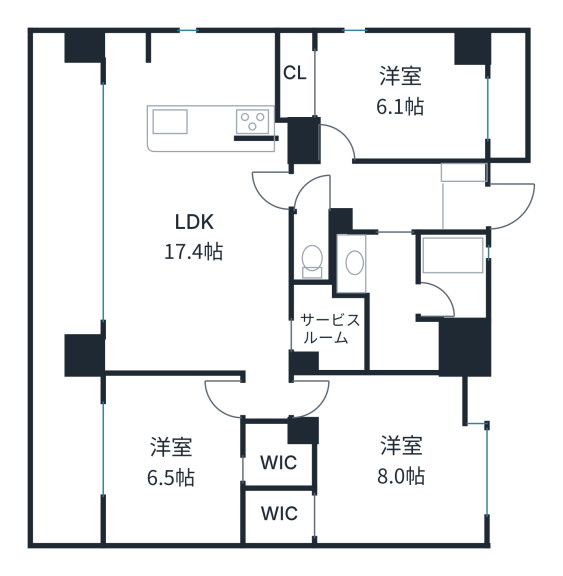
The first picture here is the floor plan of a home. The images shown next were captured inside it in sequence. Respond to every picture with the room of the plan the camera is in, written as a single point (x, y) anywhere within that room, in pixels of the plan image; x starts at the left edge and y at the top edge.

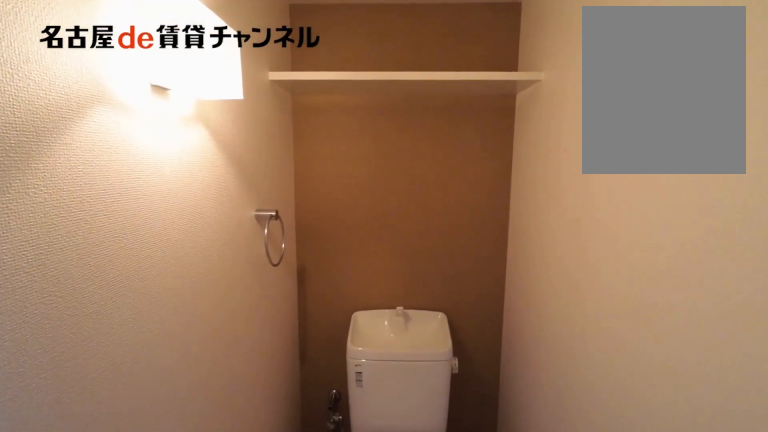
(312, 246)
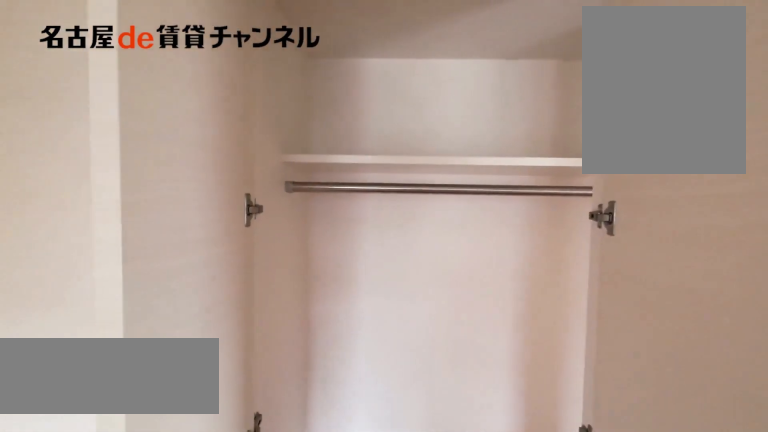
(381, 95)
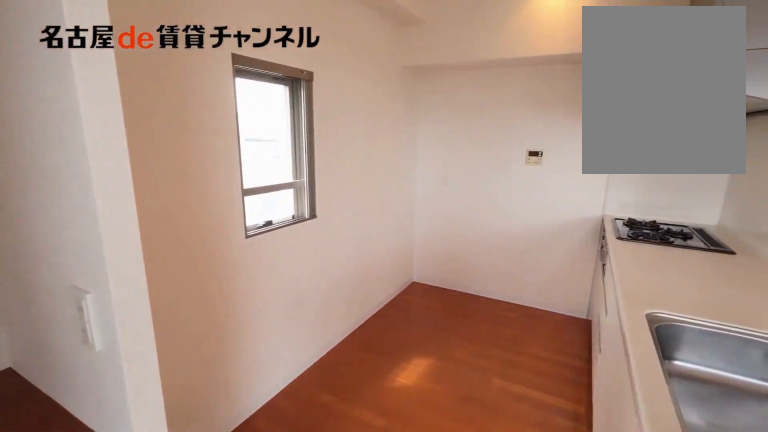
(194, 201)
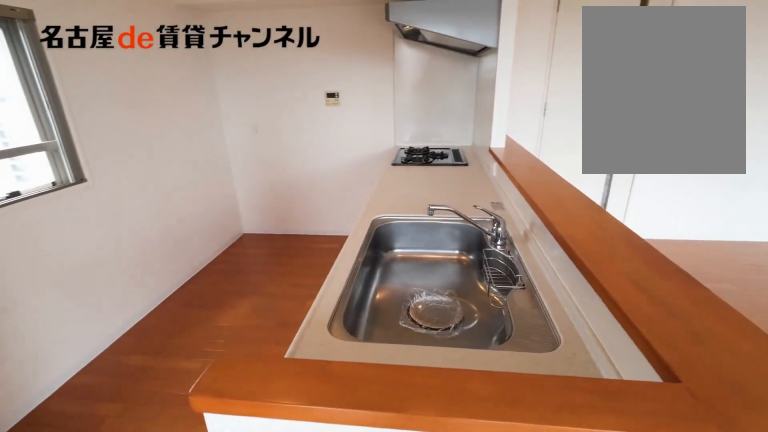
(194, 201)
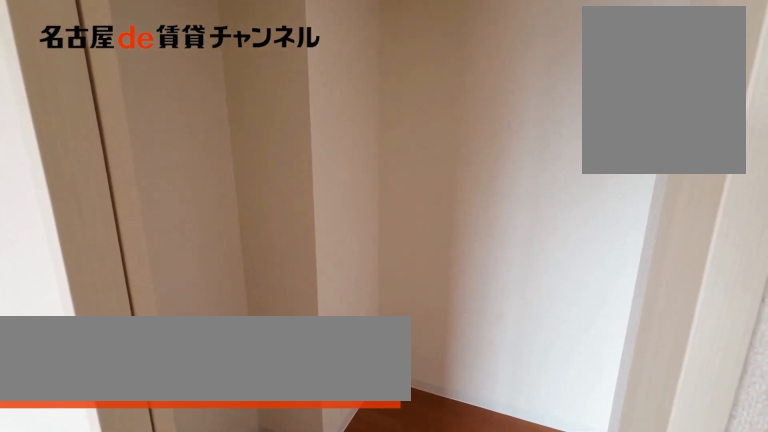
(328, 328)
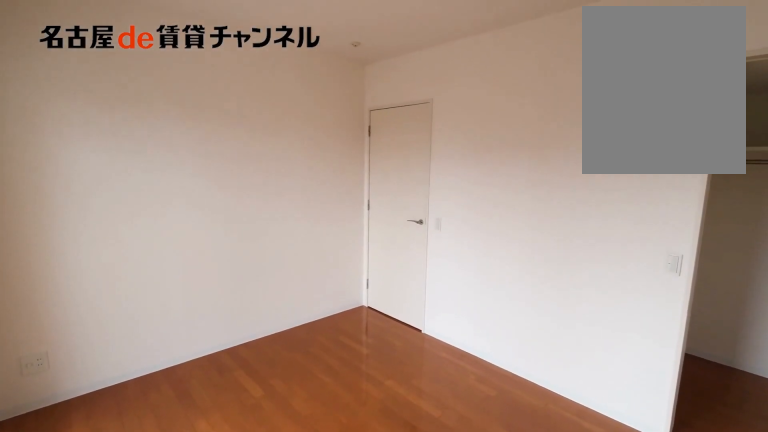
(191, 468)
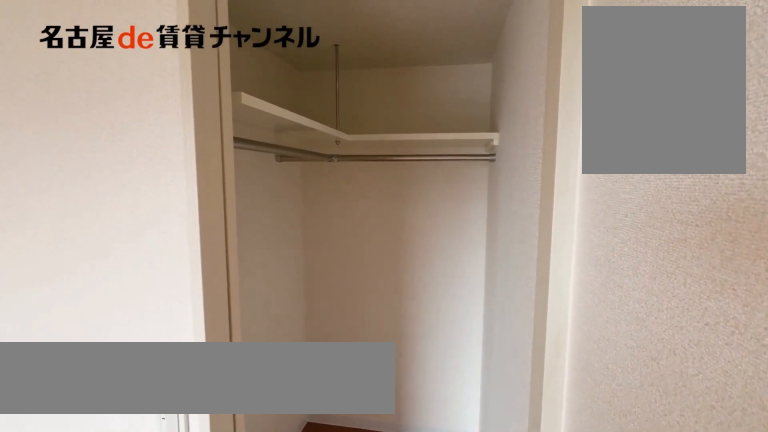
(191, 468)
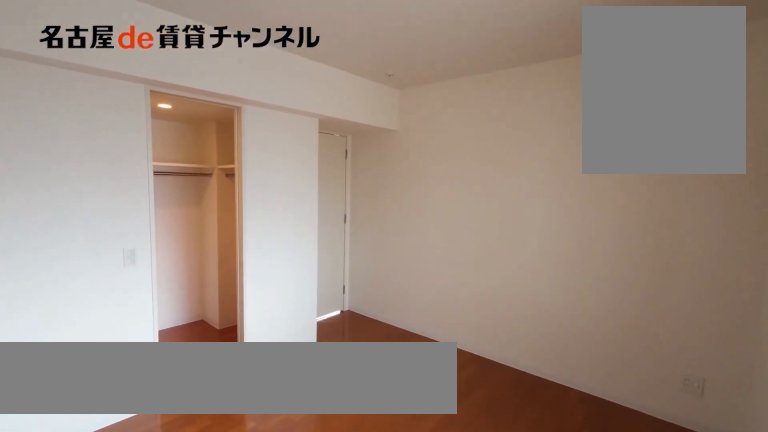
(376, 455)
